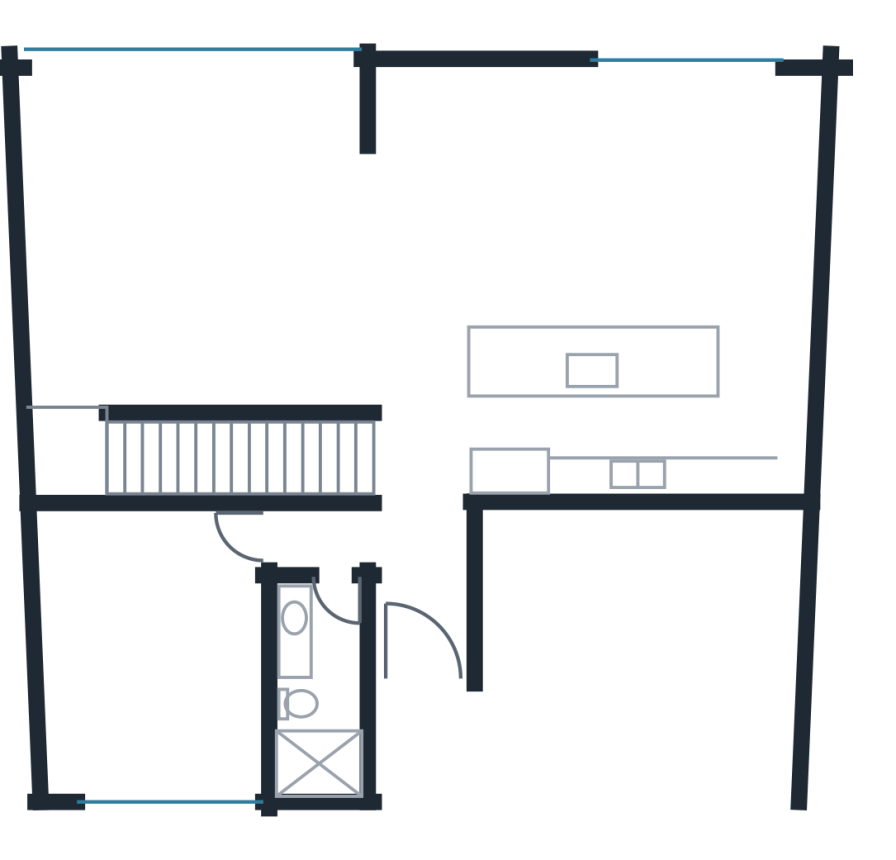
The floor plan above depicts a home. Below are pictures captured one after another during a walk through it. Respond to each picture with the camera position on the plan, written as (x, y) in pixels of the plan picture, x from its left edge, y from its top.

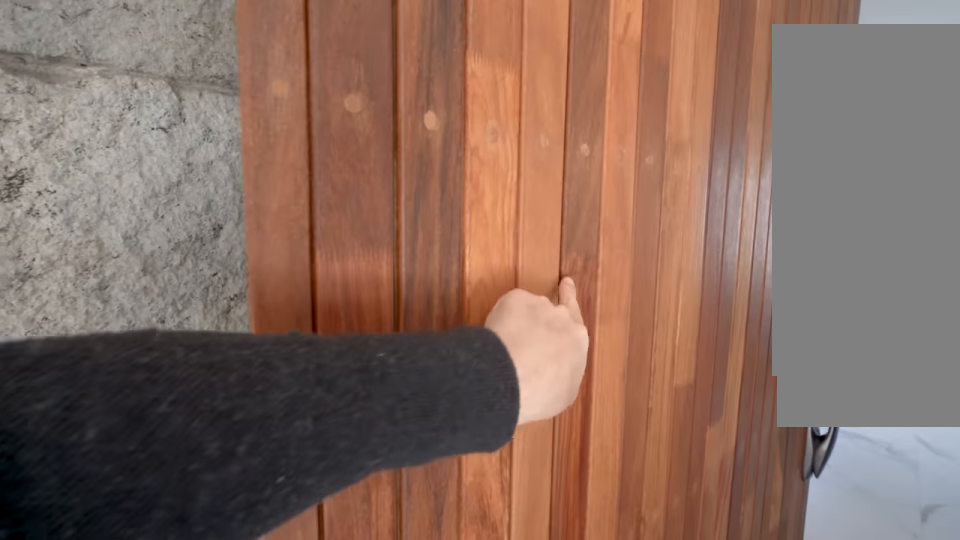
(414, 712)
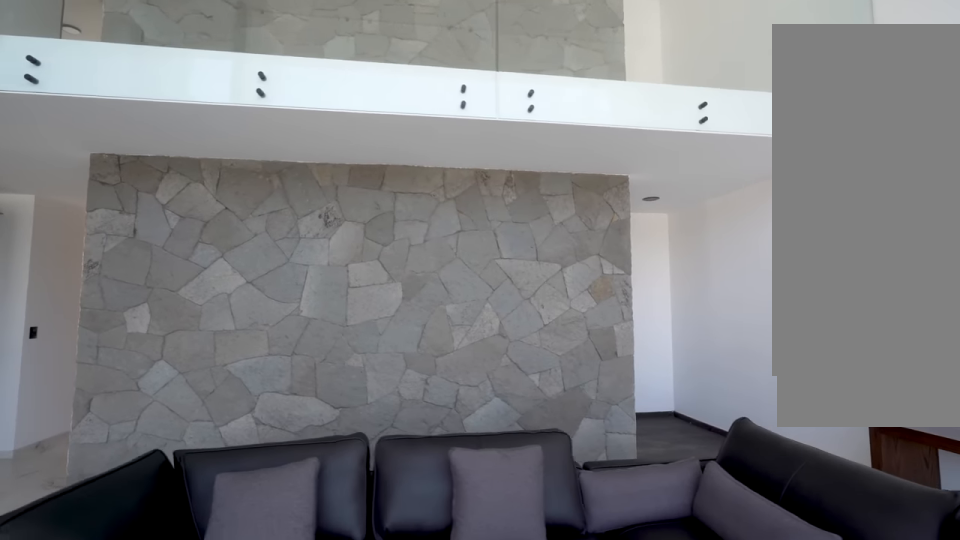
(361, 181)
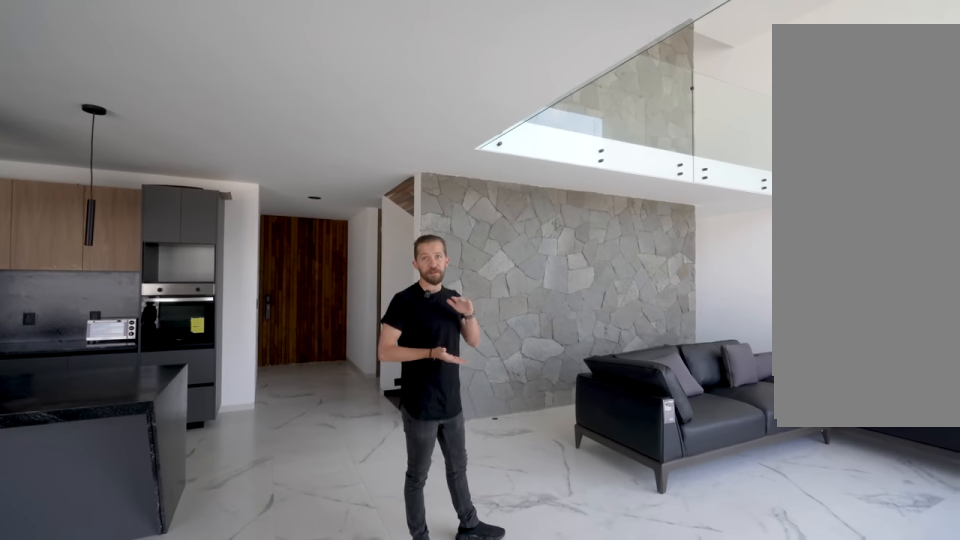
(446, 106)
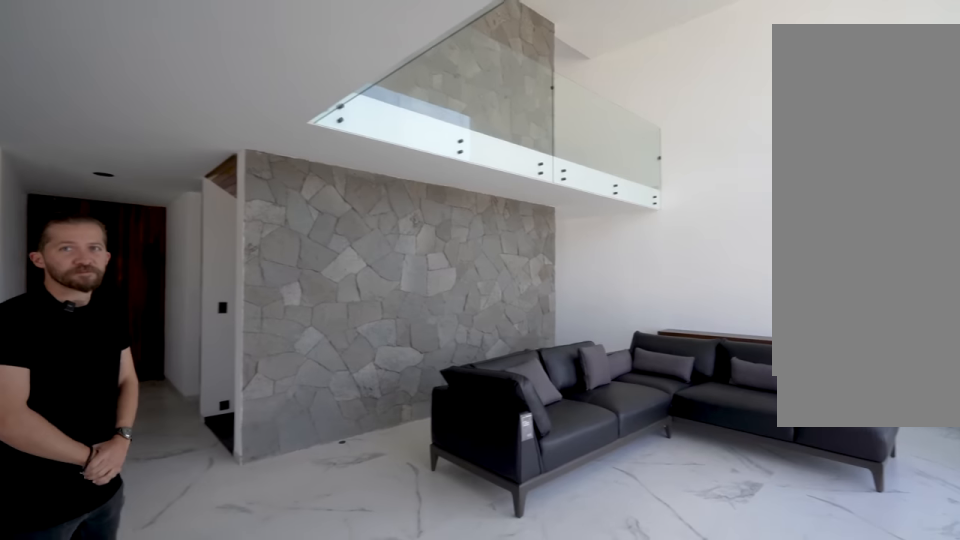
(439, 132)
